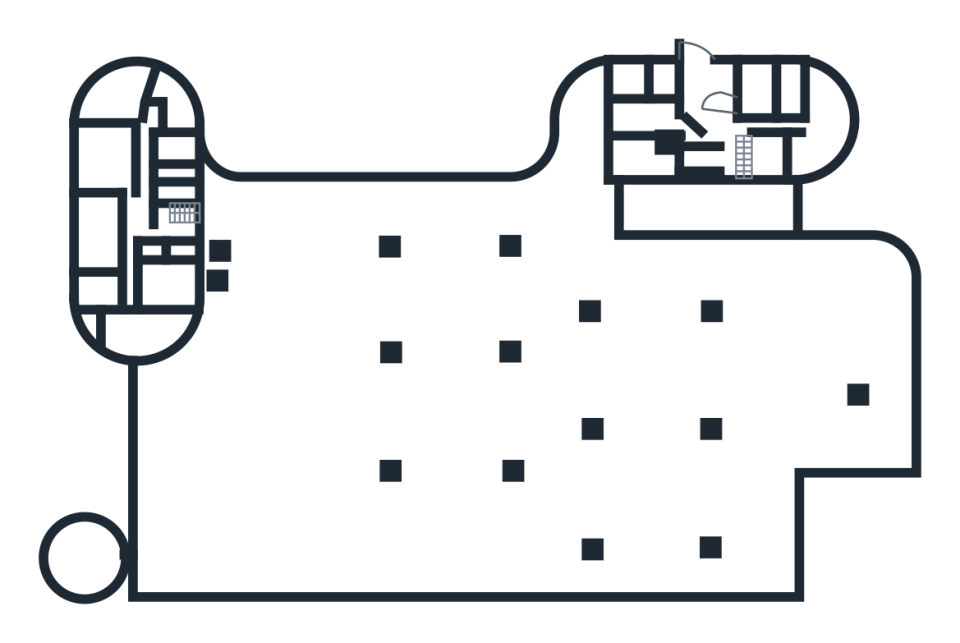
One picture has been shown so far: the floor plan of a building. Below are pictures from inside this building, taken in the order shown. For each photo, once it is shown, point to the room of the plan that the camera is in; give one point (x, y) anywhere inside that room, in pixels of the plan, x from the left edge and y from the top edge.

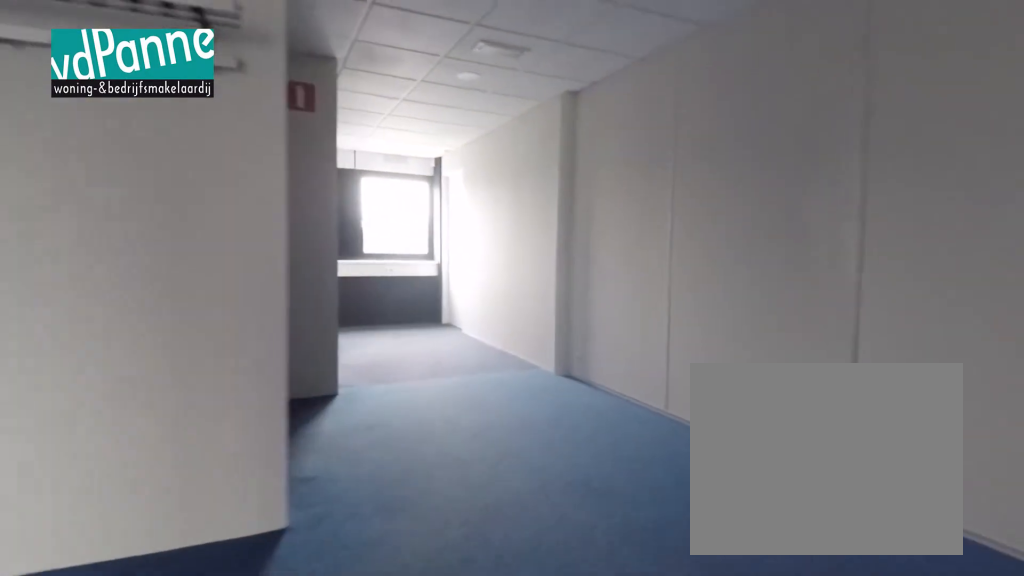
(146, 210)
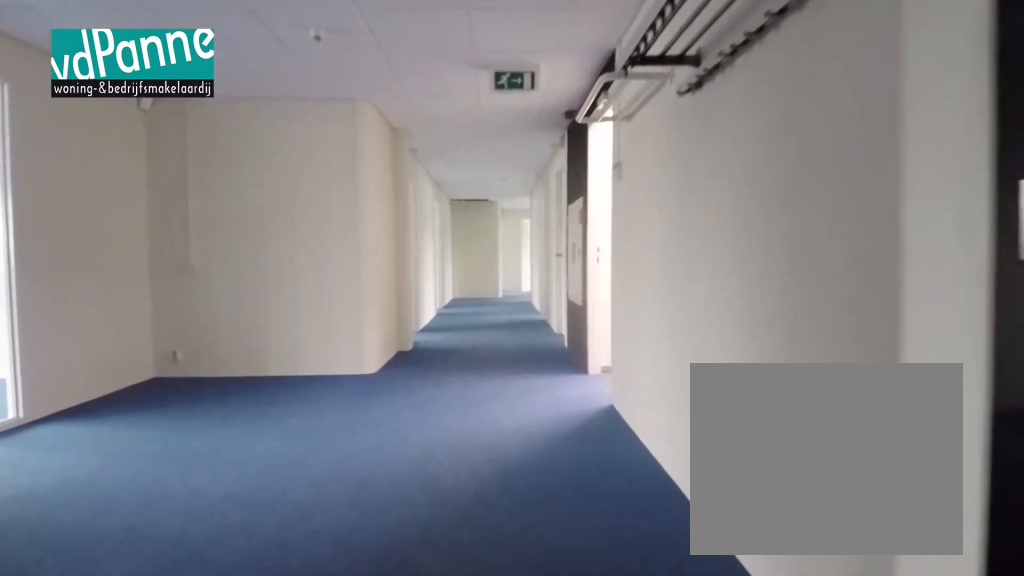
(146, 210)
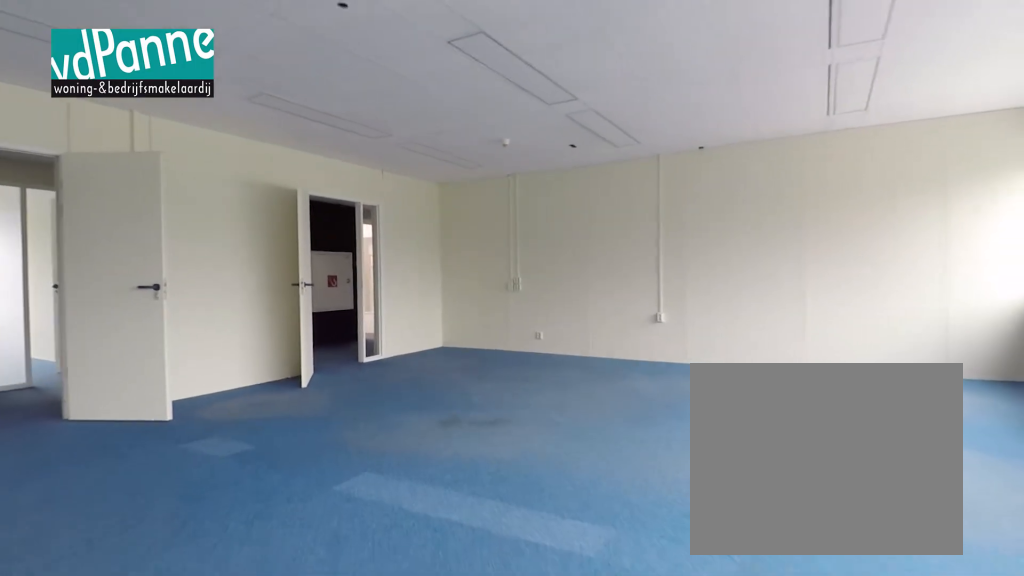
(105, 157)
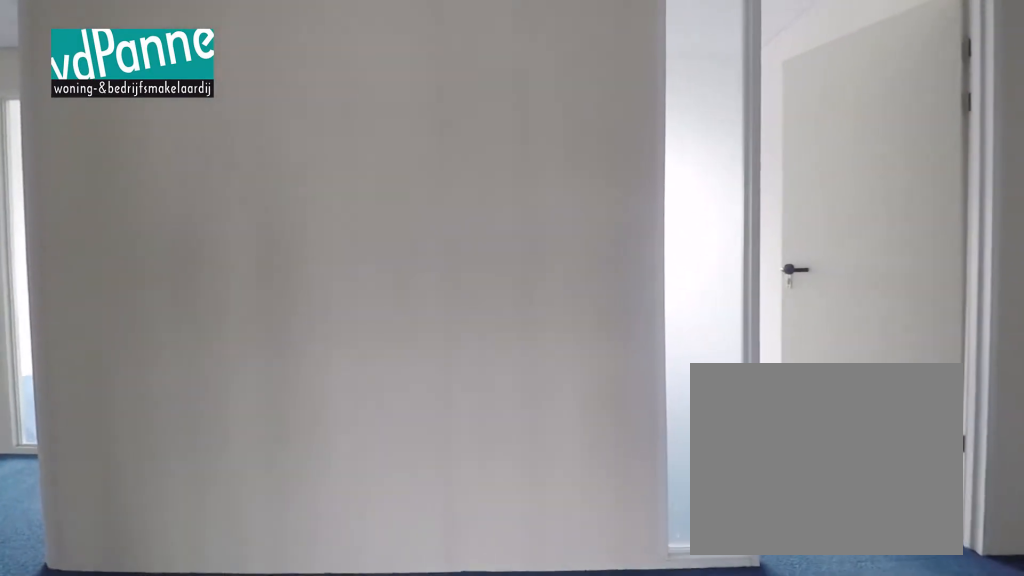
(105, 157)
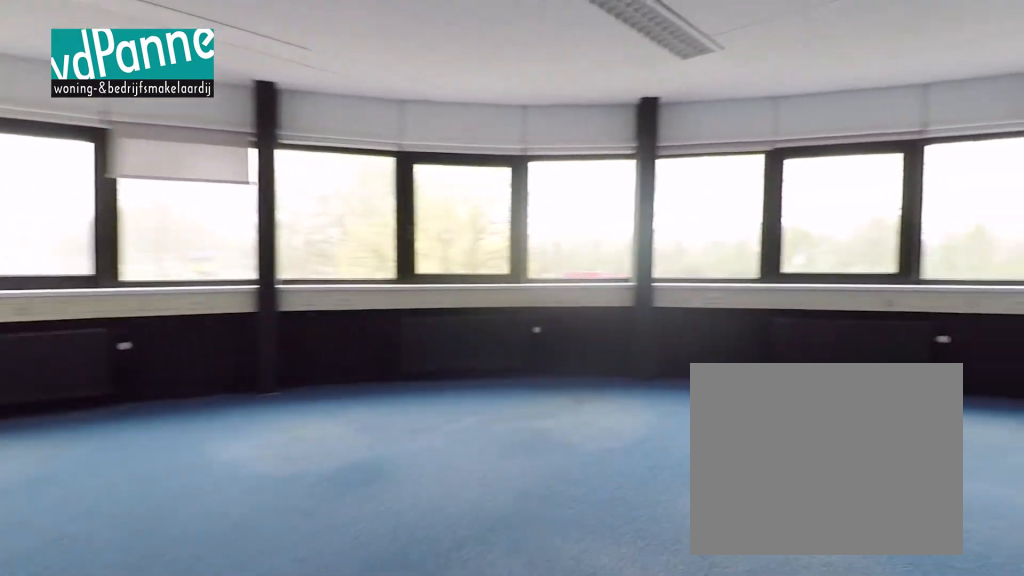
(117, 94)
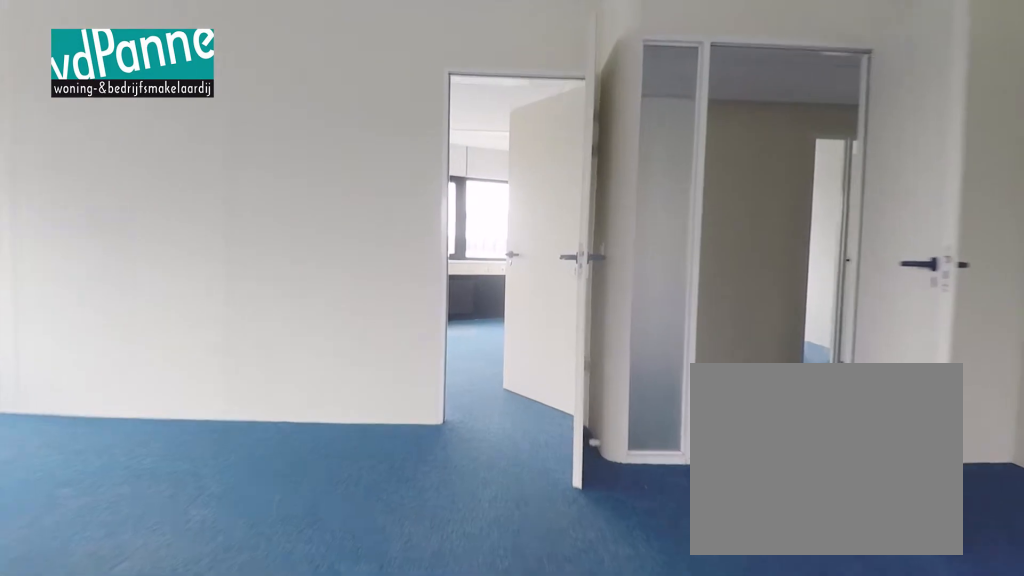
(117, 95)
